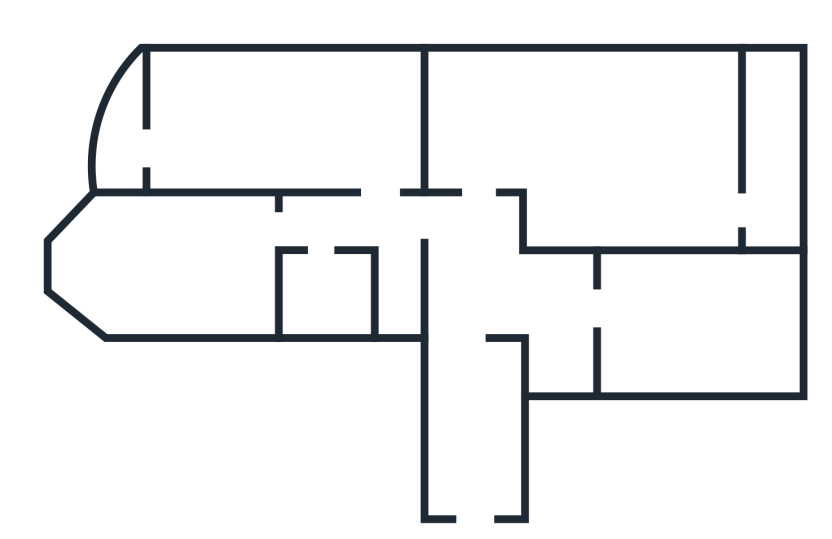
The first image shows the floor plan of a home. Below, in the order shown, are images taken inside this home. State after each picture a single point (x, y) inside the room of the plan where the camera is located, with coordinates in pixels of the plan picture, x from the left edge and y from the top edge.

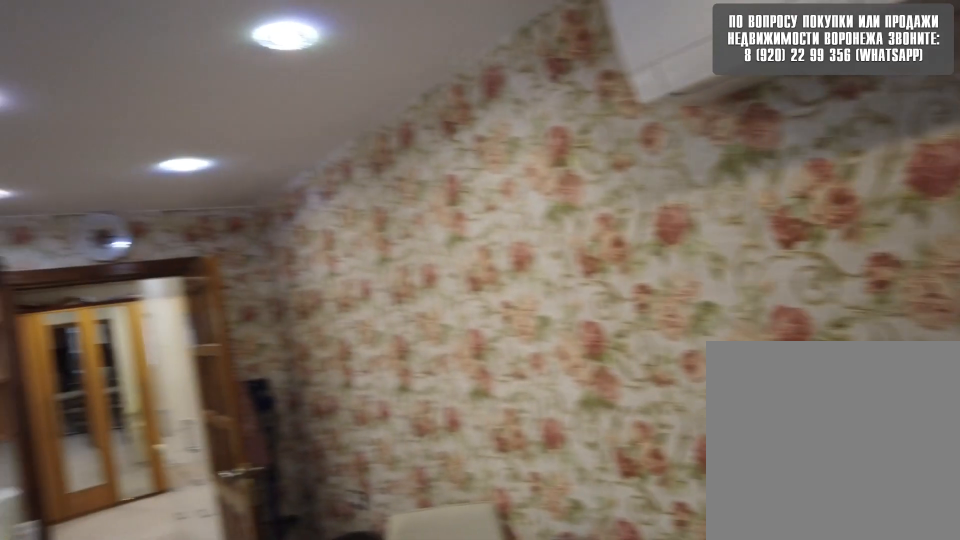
(666, 324)
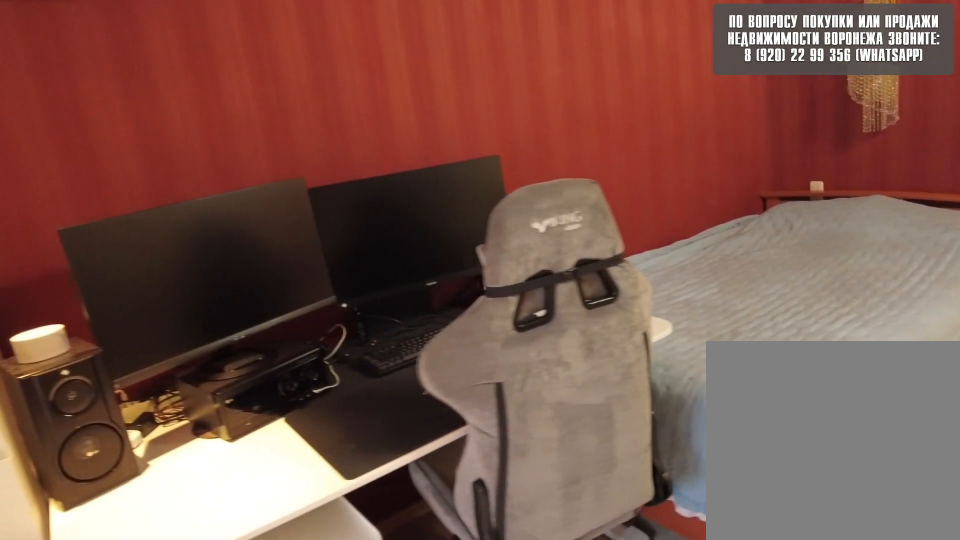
(541, 135)
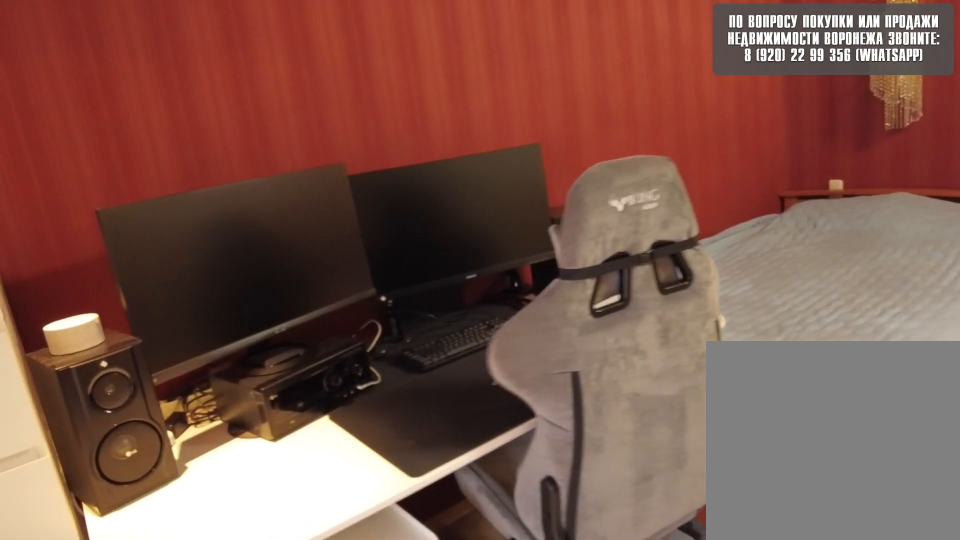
(541, 135)
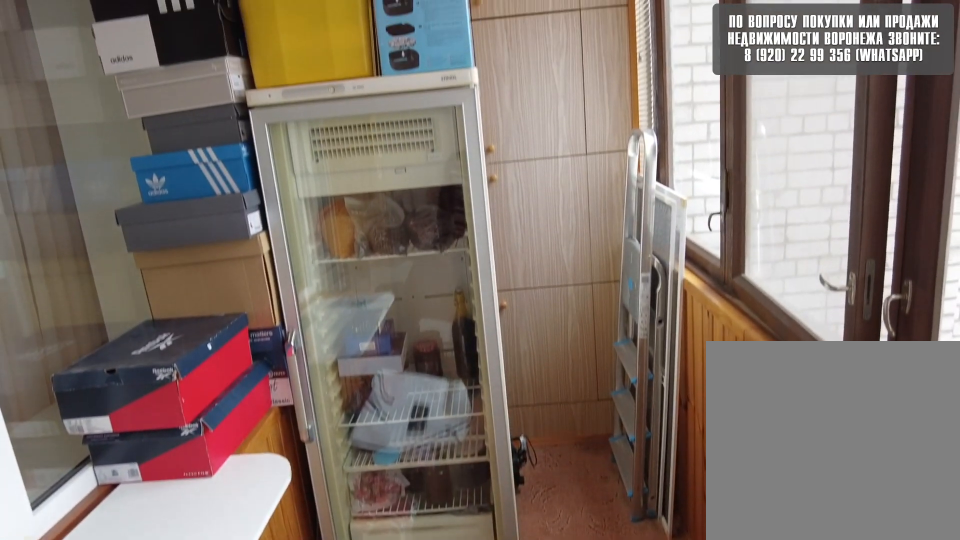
(789, 202)
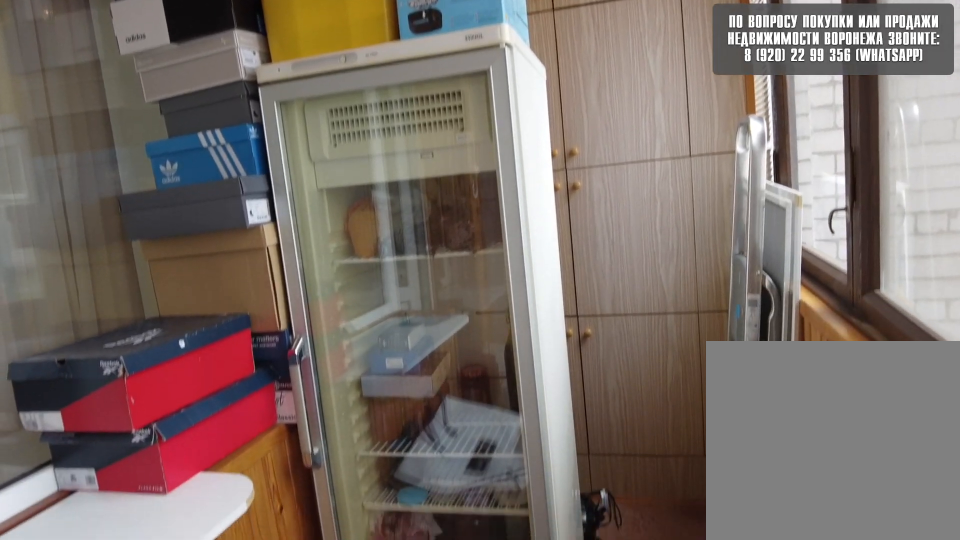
(789, 202)
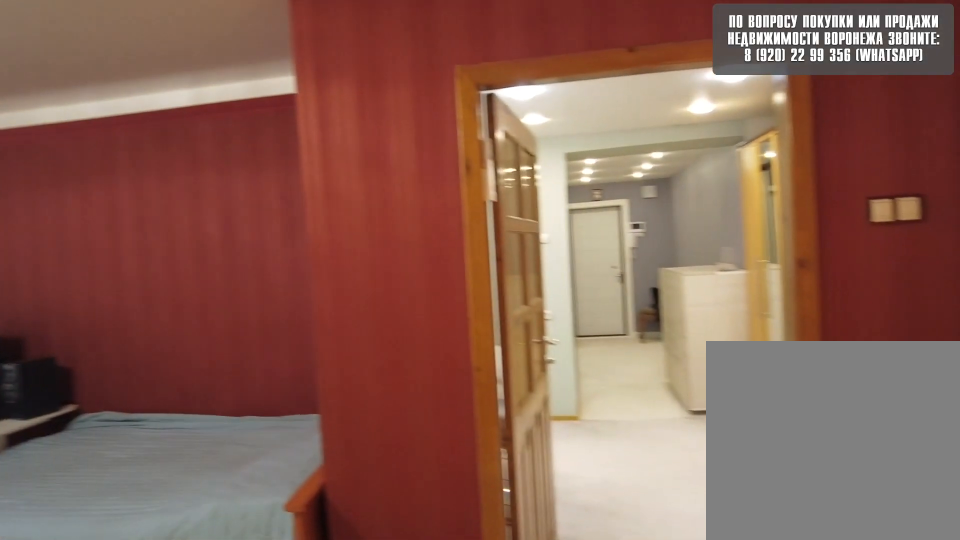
(476, 158)
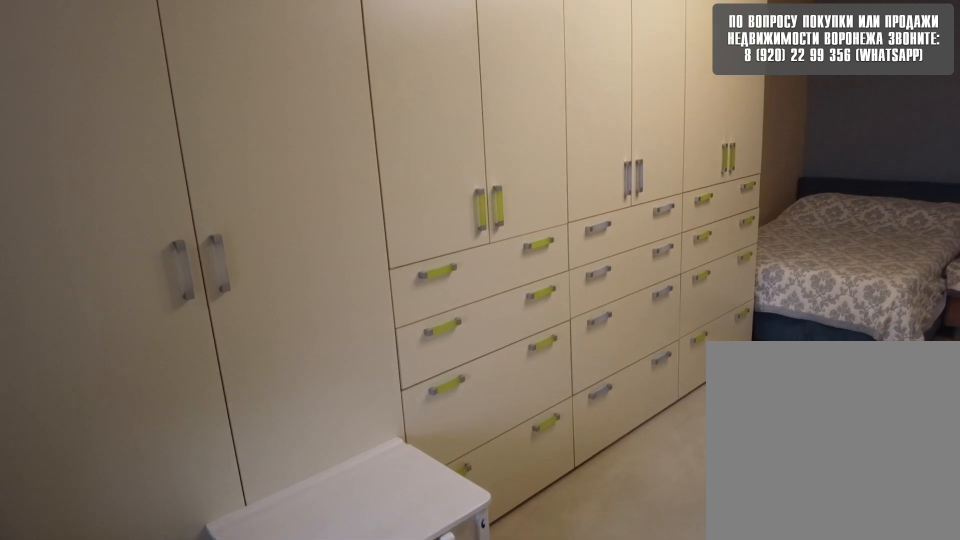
(342, 131)
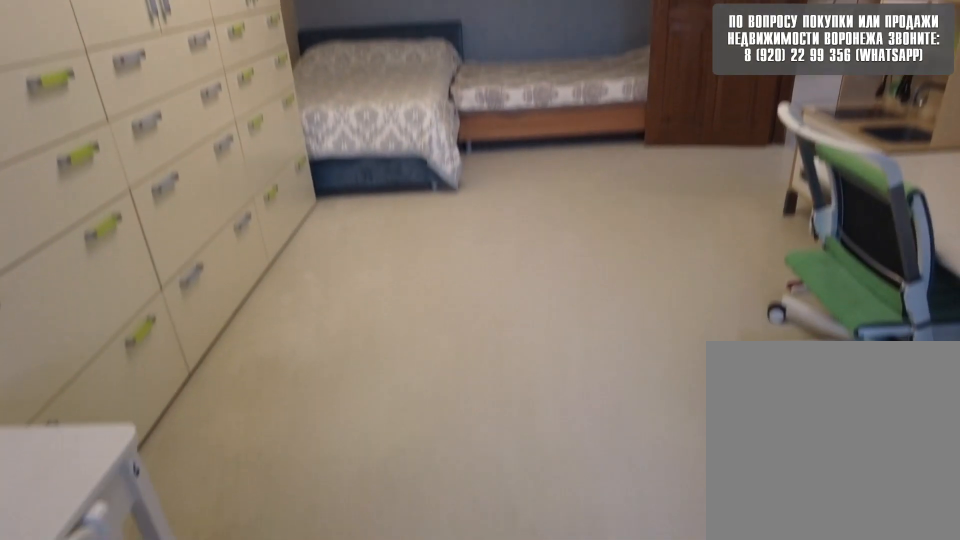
(193, 145)
